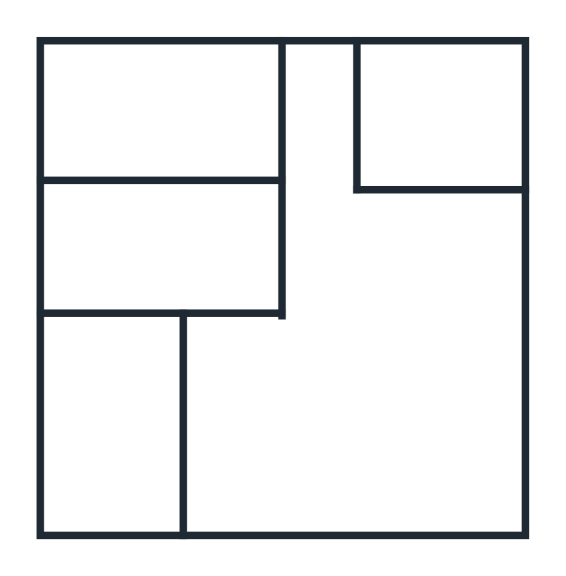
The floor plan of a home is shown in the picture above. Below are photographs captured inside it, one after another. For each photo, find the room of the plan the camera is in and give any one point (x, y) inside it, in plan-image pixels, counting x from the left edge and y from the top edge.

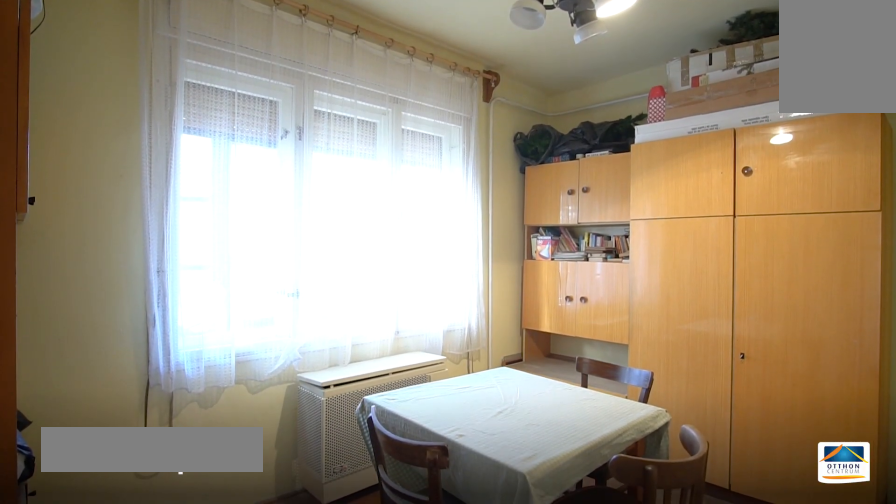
(443, 130)
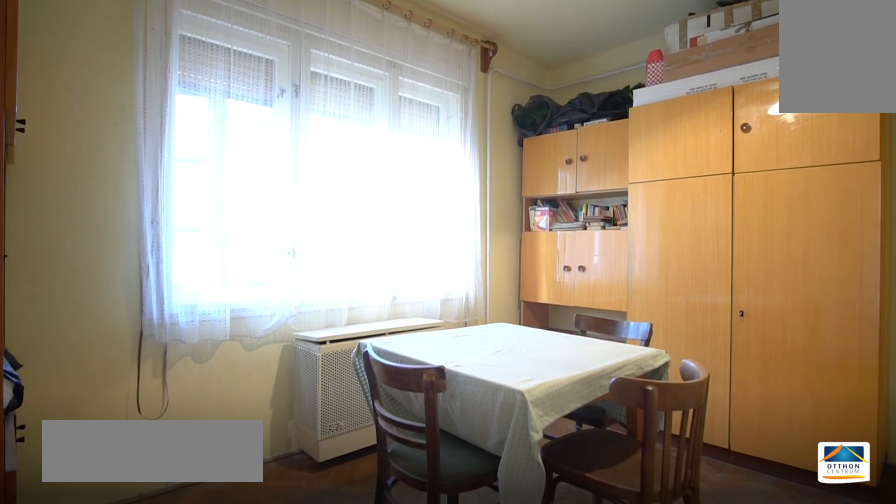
(443, 130)
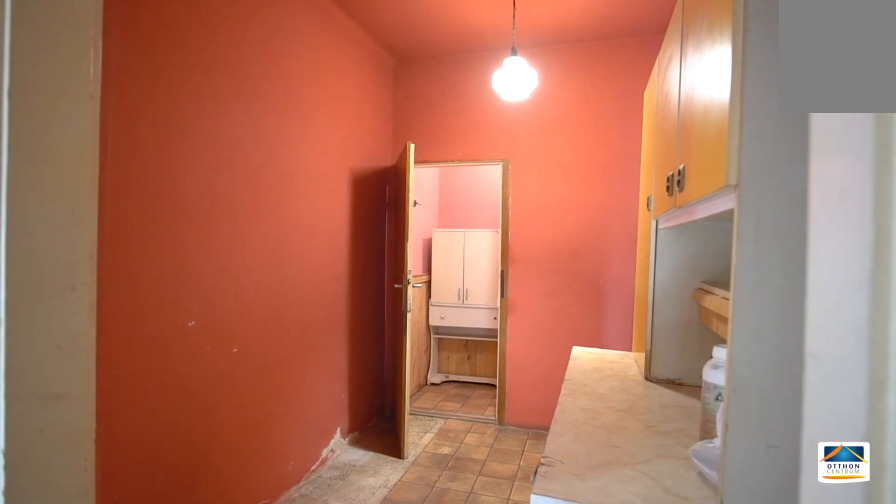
(423, 238)
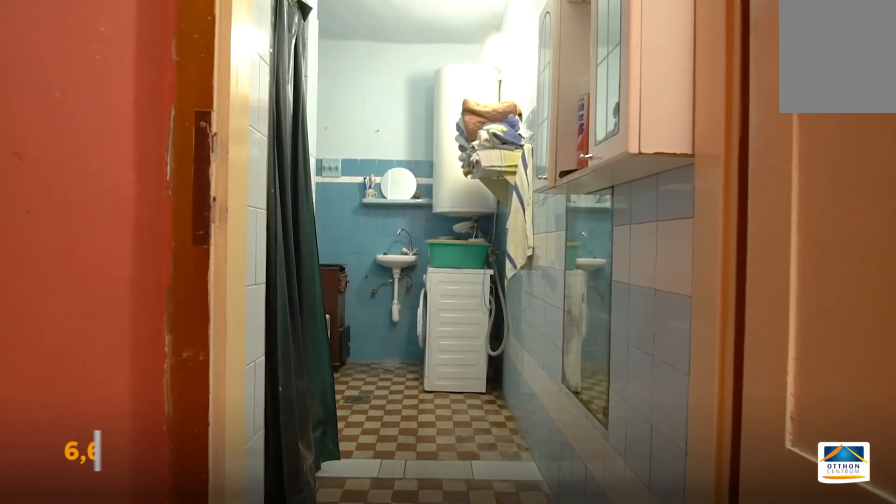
(491, 266)
